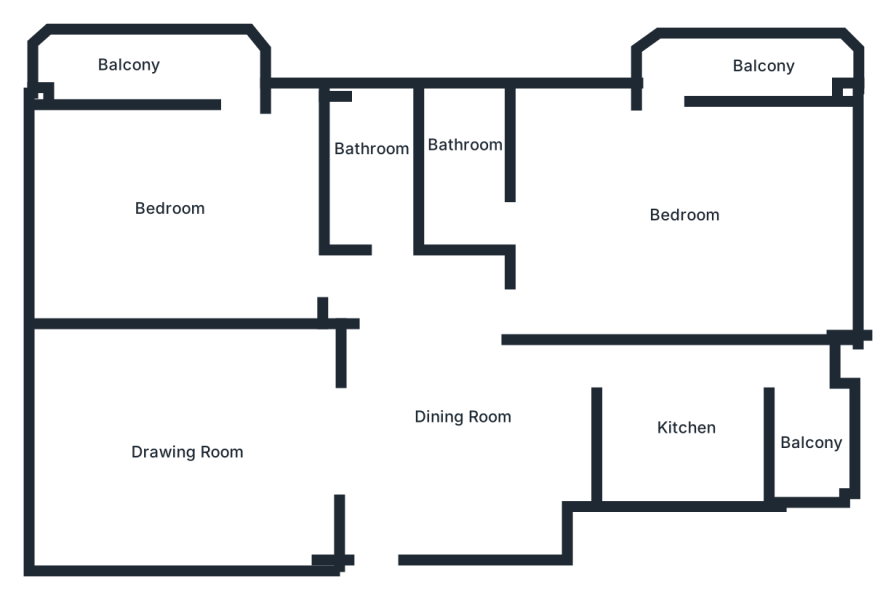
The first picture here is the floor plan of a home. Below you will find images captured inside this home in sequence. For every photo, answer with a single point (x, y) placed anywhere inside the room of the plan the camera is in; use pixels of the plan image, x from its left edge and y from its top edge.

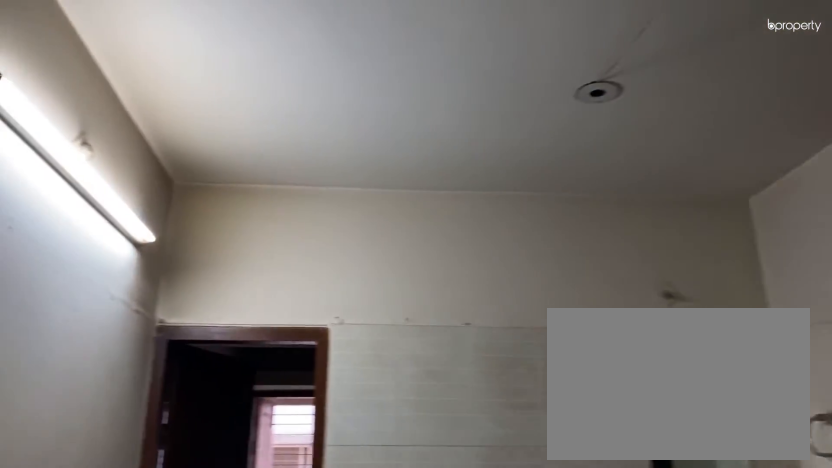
(454, 404)
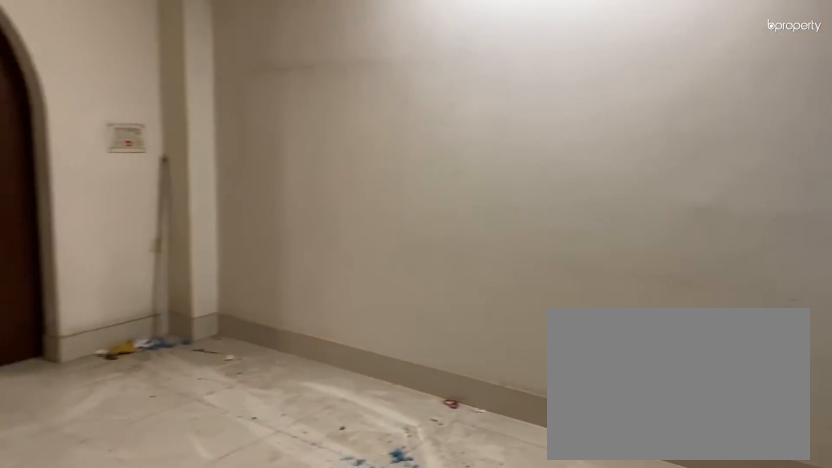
(177, 439)
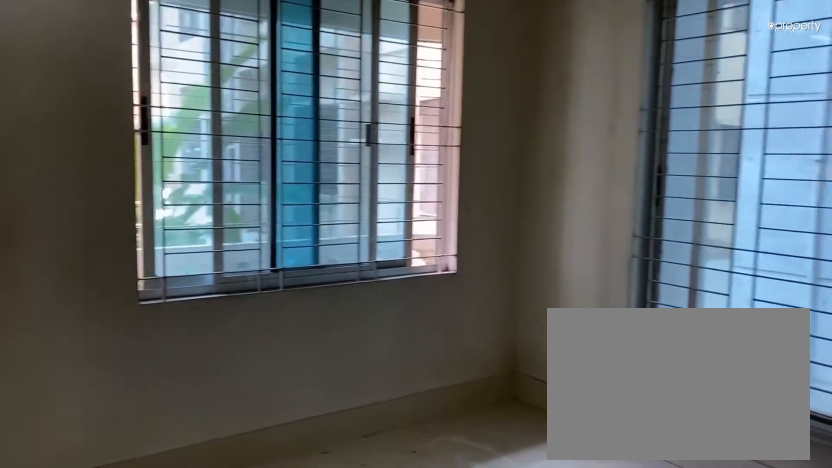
(685, 204)
